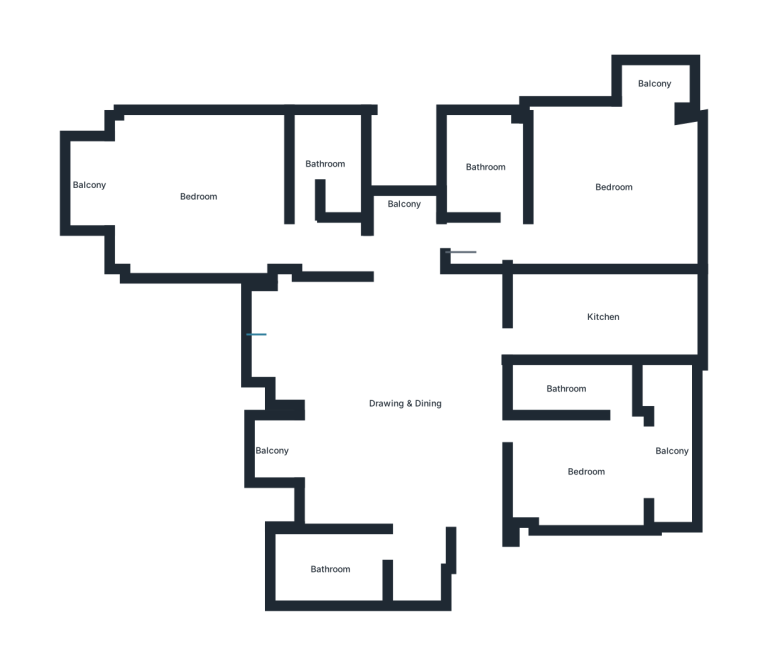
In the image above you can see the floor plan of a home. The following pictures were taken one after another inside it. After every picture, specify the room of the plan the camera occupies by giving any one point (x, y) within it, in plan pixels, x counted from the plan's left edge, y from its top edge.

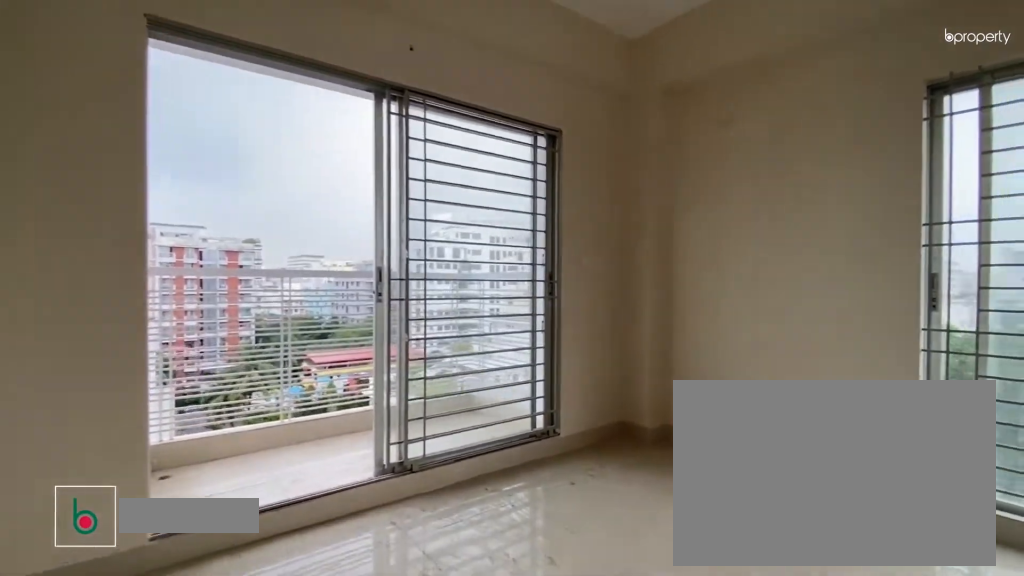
(202, 201)
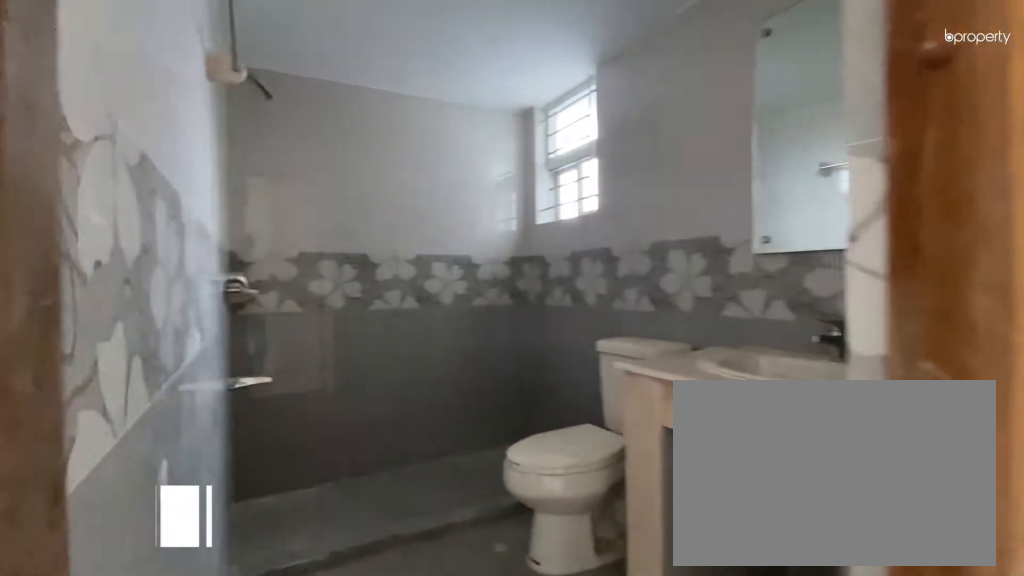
(326, 164)
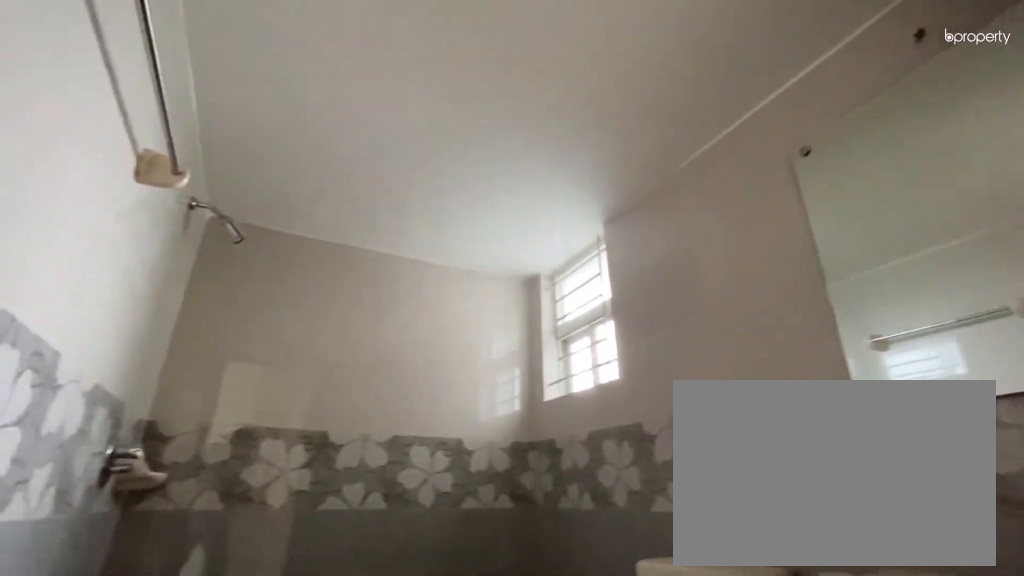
(326, 164)
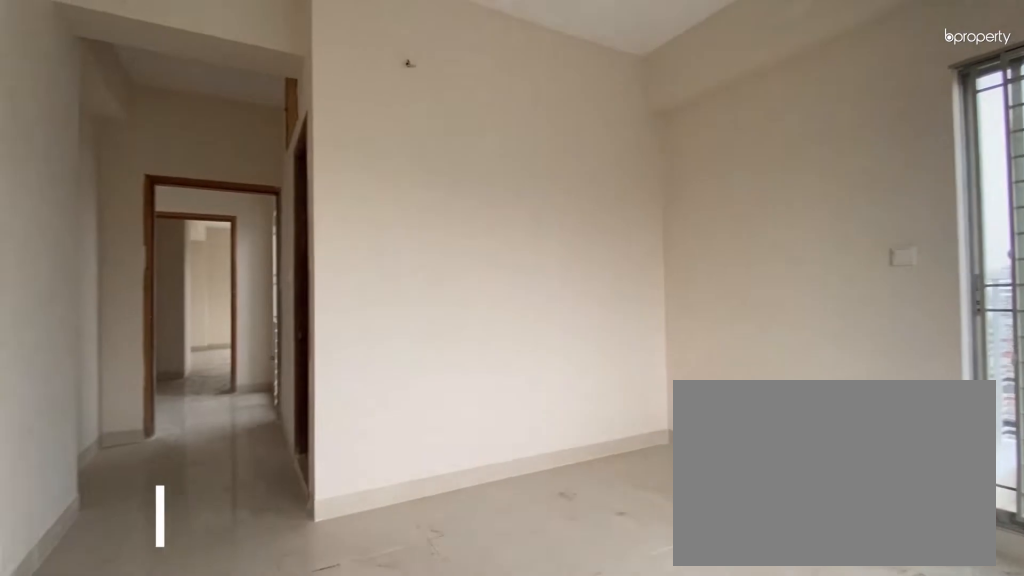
(609, 192)
